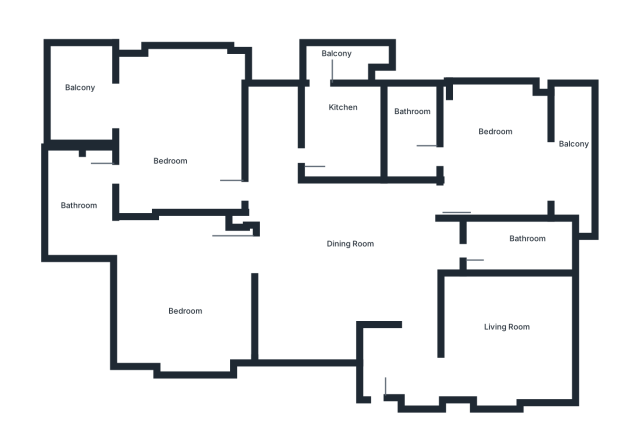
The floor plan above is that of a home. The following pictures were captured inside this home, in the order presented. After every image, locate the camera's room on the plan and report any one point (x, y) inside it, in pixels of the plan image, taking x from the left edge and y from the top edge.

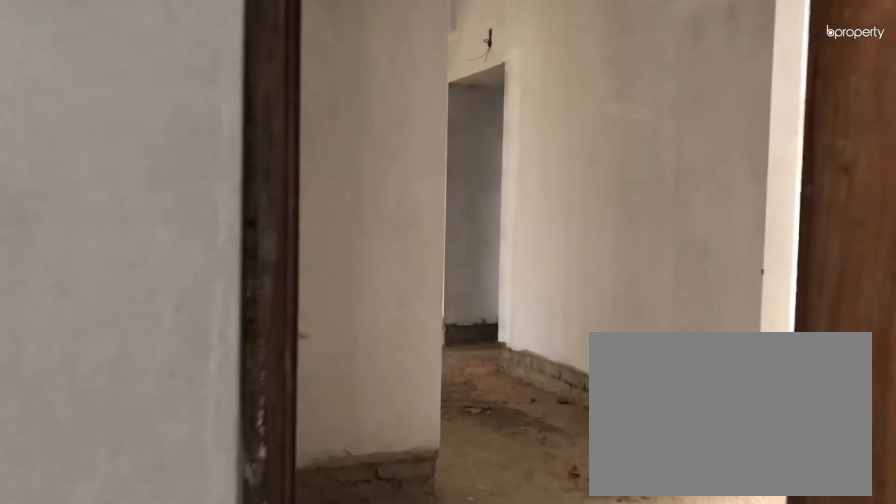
(399, 357)
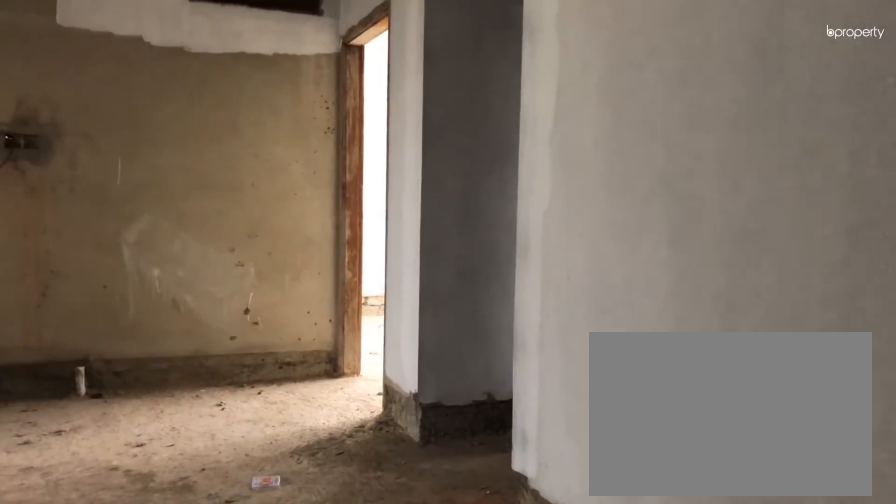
(349, 265)
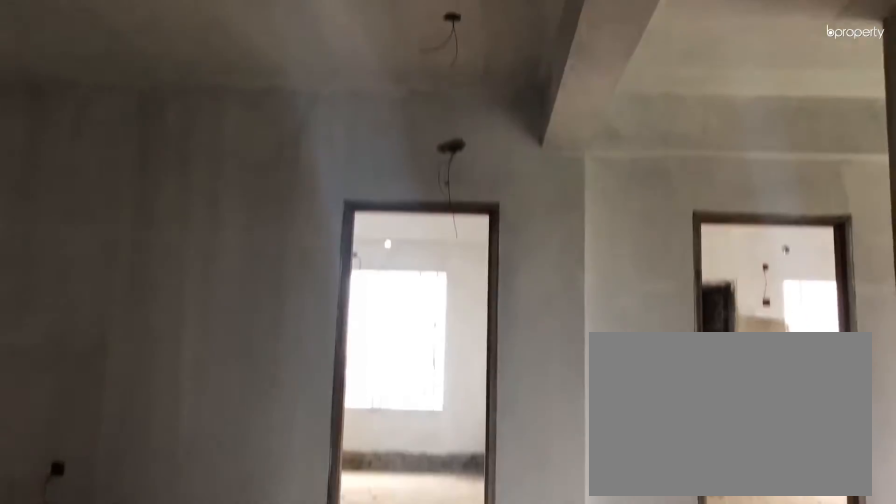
(349, 265)
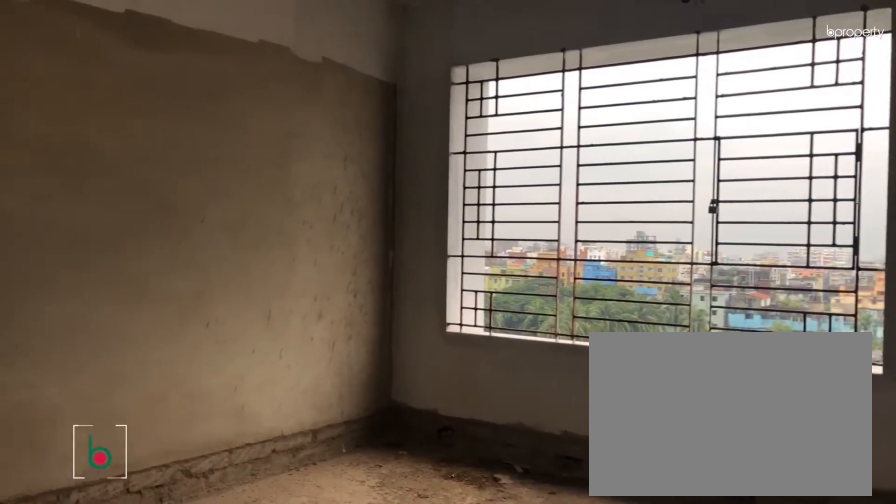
(505, 330)
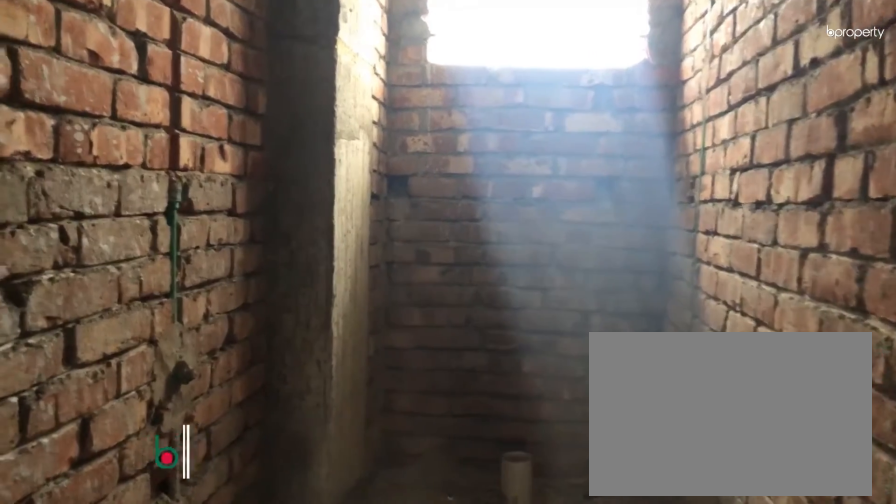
(528, 248)
